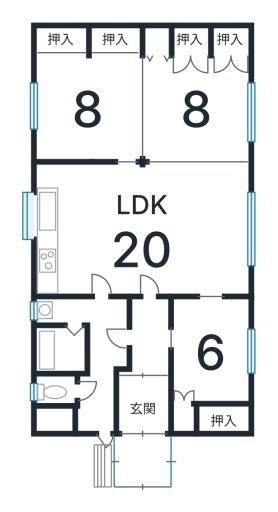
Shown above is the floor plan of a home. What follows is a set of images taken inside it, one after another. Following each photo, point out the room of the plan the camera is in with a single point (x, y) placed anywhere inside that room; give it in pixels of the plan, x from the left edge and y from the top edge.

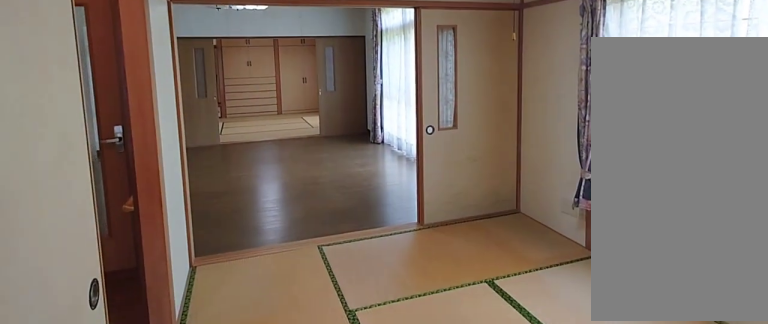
(211, 362)
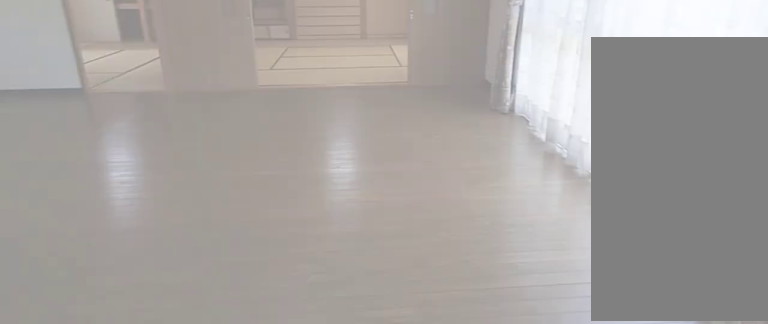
(144, 230)
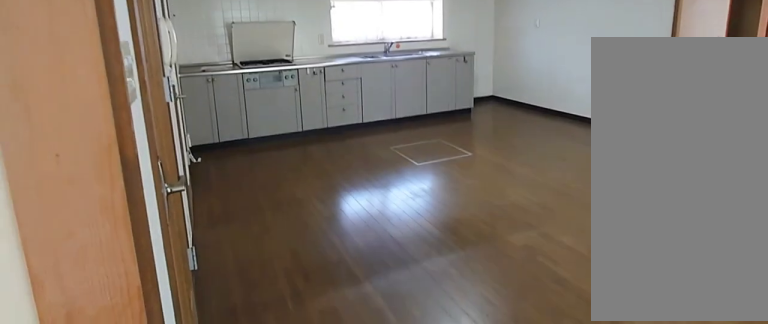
(144, 230)
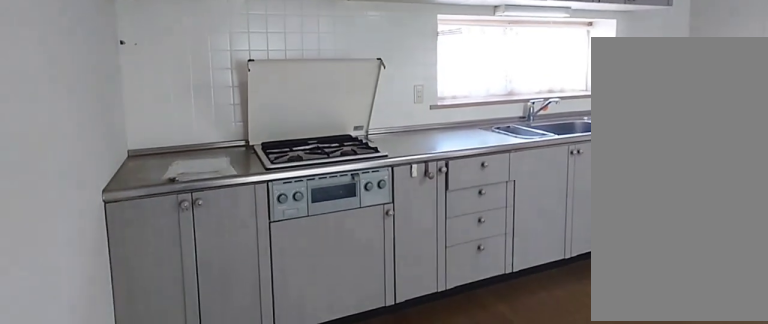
(73, 250)
